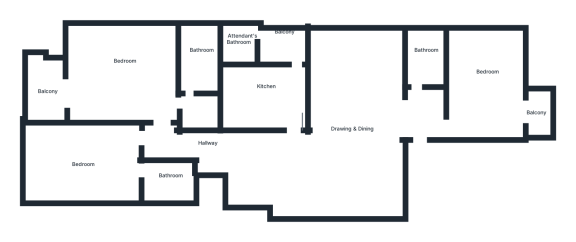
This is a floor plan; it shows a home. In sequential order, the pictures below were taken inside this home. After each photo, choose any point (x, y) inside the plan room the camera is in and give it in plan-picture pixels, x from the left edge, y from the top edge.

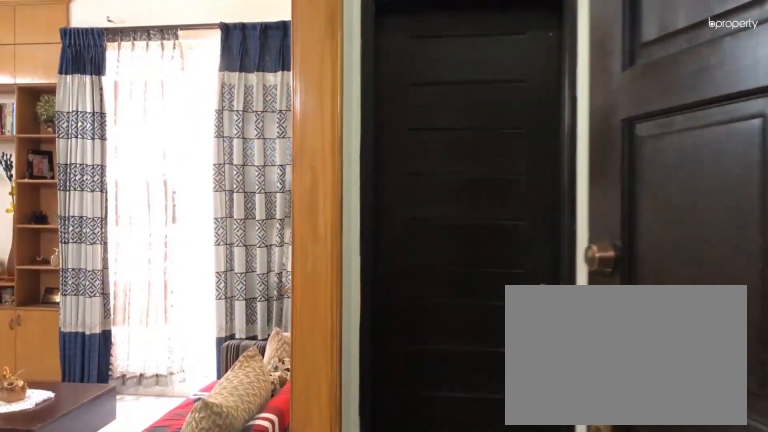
(413, 123)
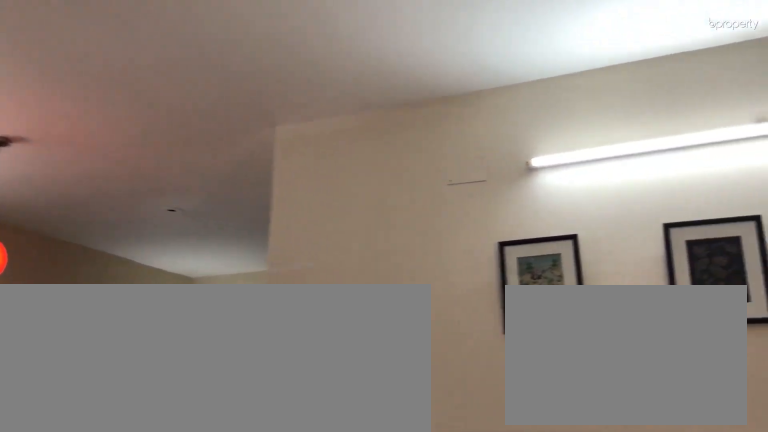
(363, 131)
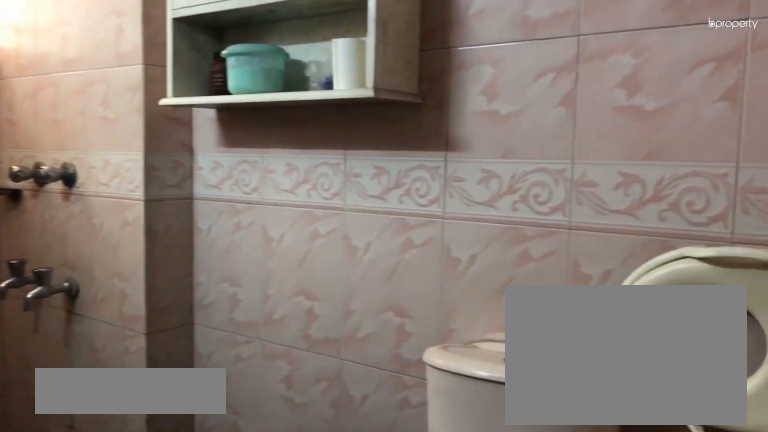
(420, 62)
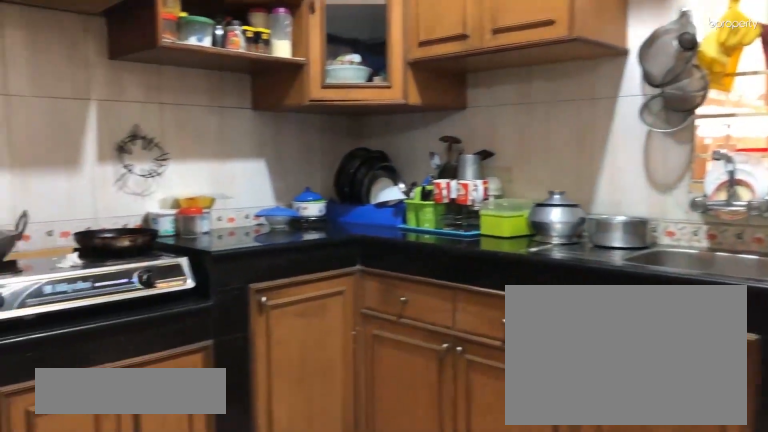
(258, 93)
